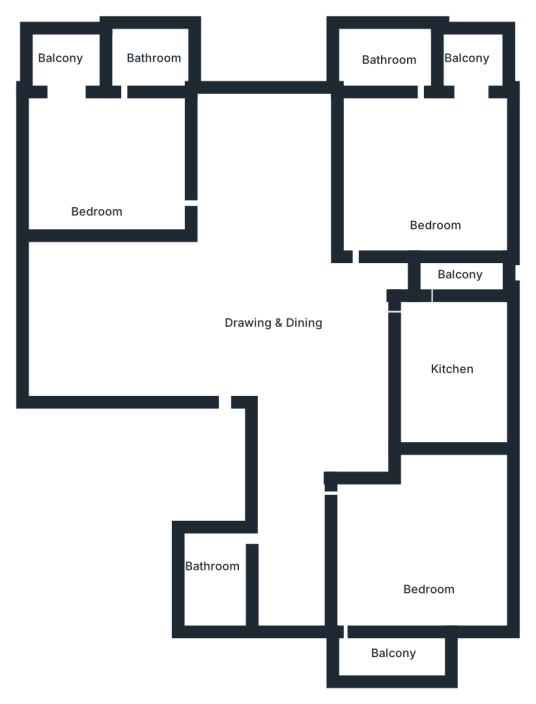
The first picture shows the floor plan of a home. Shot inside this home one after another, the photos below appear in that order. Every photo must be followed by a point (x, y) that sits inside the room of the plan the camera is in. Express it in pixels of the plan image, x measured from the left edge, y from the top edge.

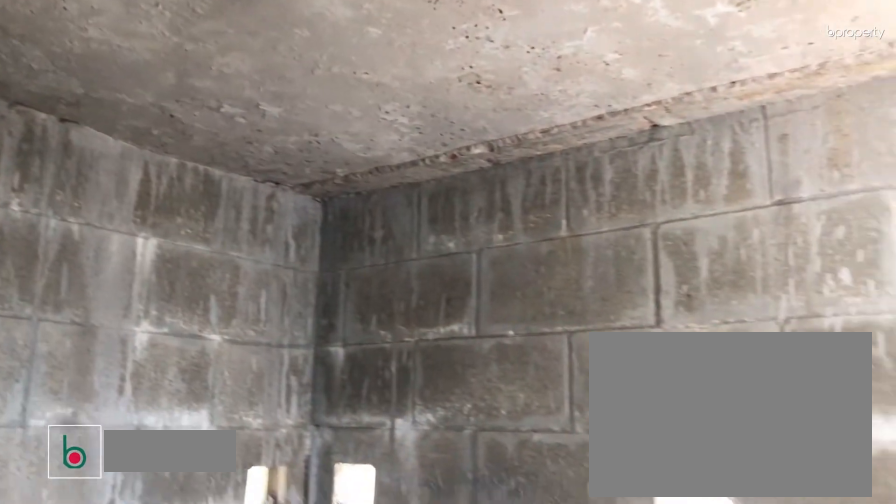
(377, 59)
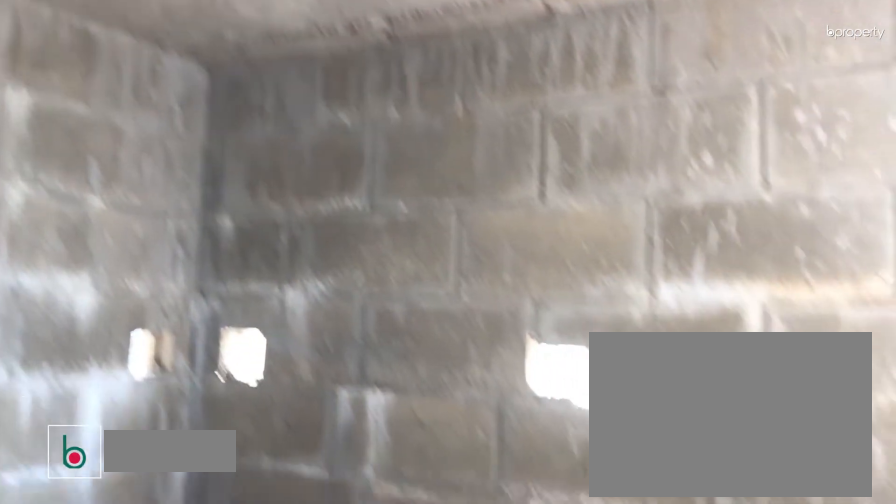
(377, 59)
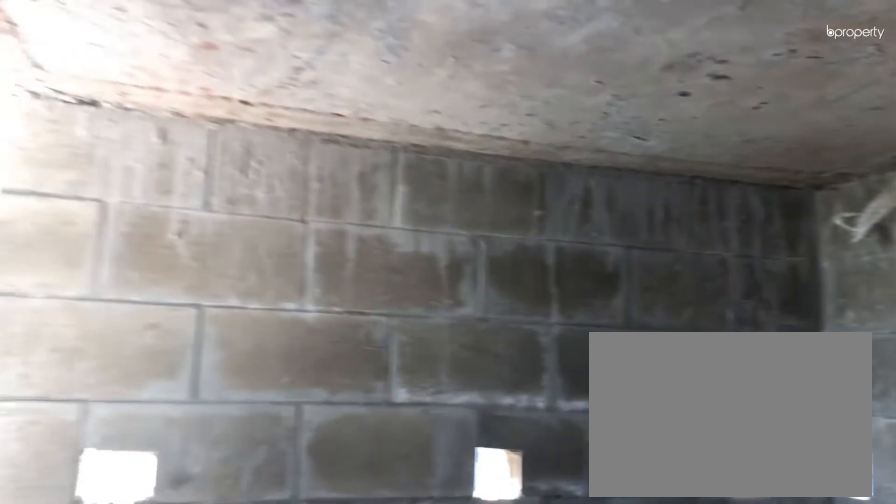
(148, 64)
